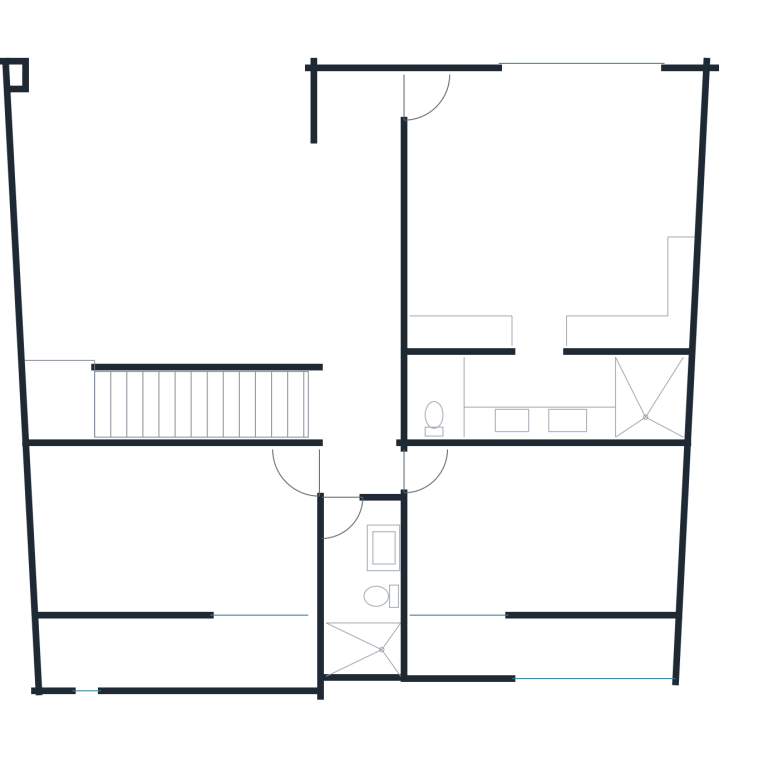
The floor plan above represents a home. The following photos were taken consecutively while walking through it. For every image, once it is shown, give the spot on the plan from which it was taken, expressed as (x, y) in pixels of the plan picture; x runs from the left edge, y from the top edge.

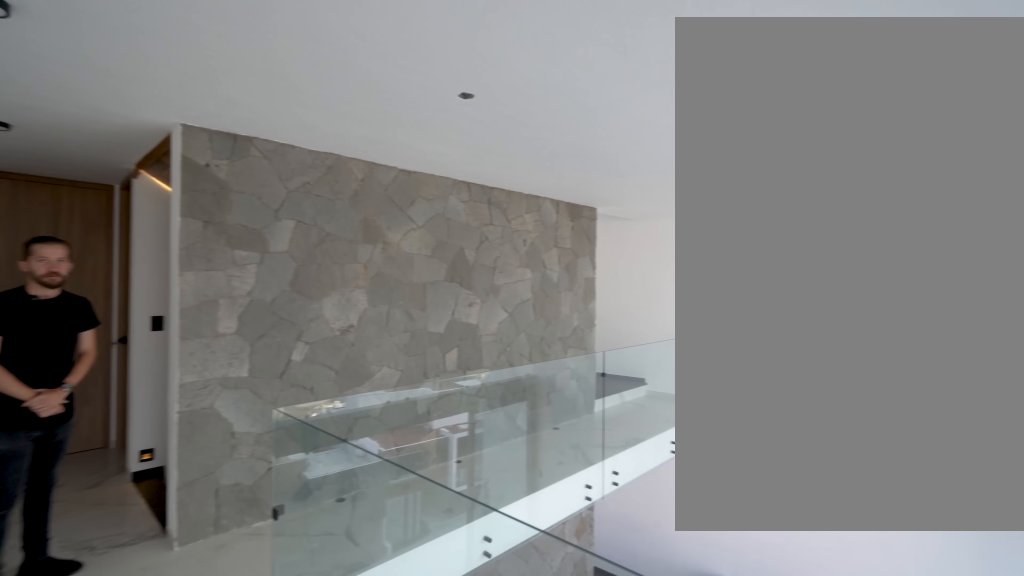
(358, 255)
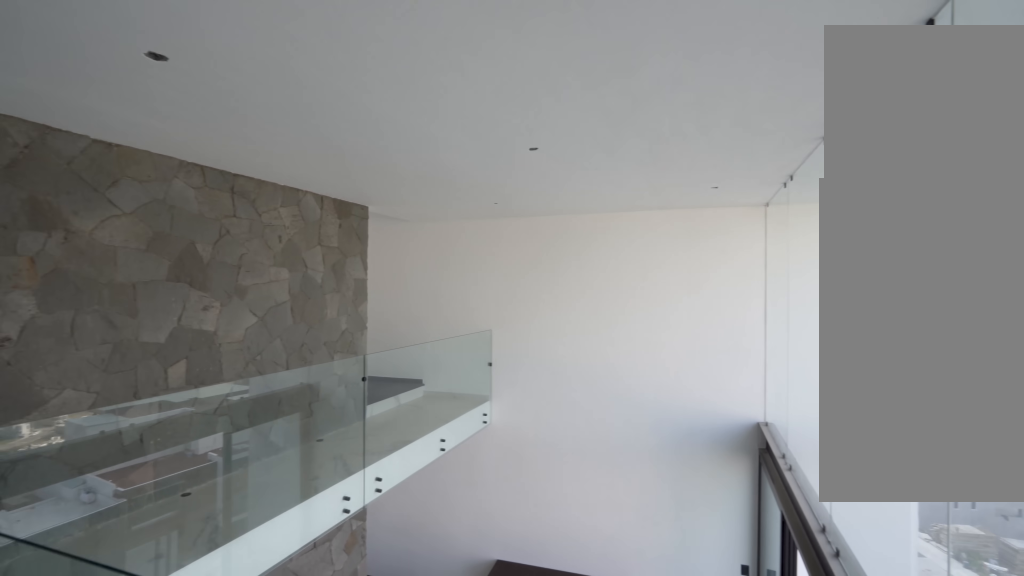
(345, 224)
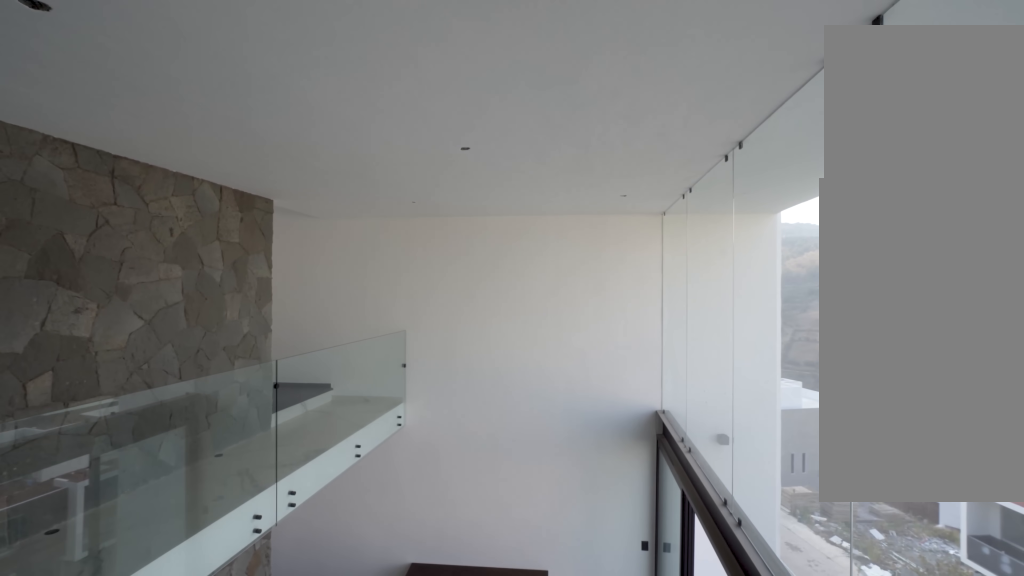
(340, 203)
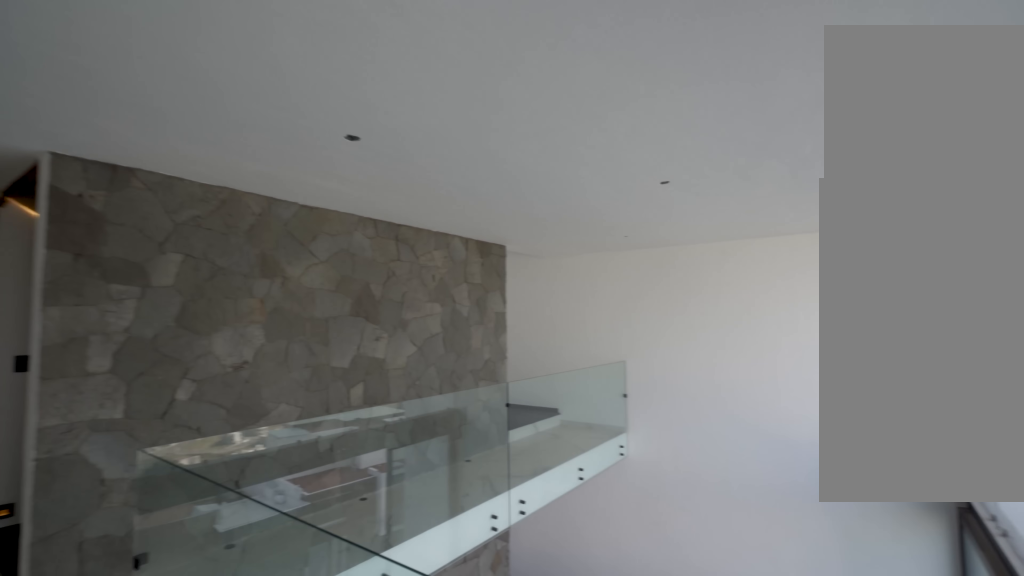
(328, 184)
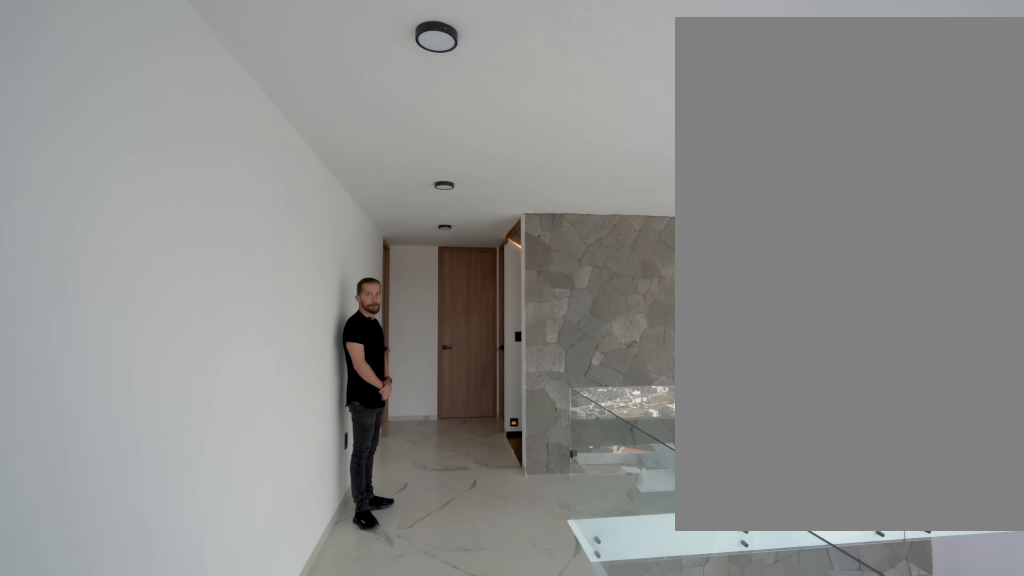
(330, 176)
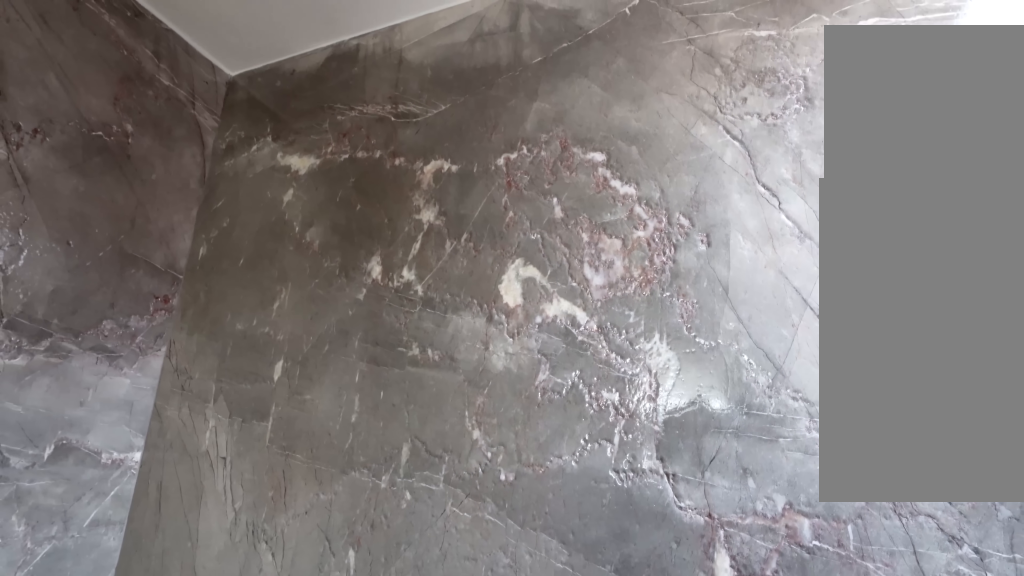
(354, 640)
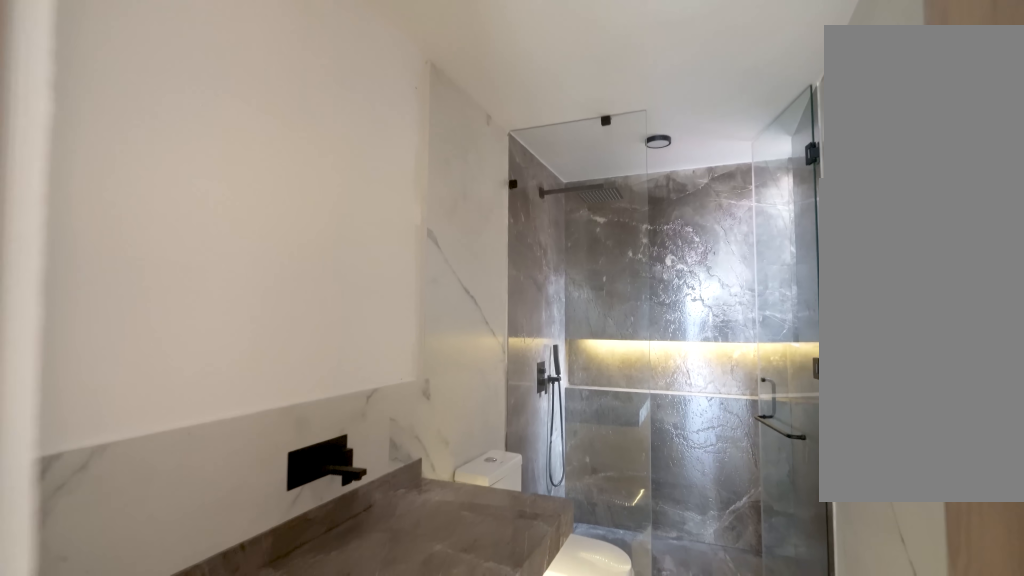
(342, 595)
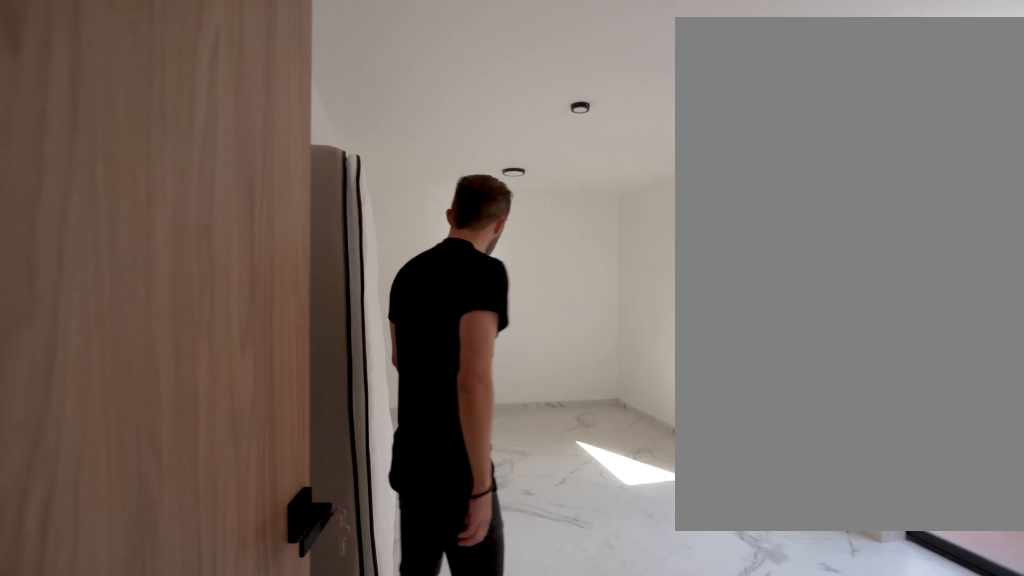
(367, 476)
